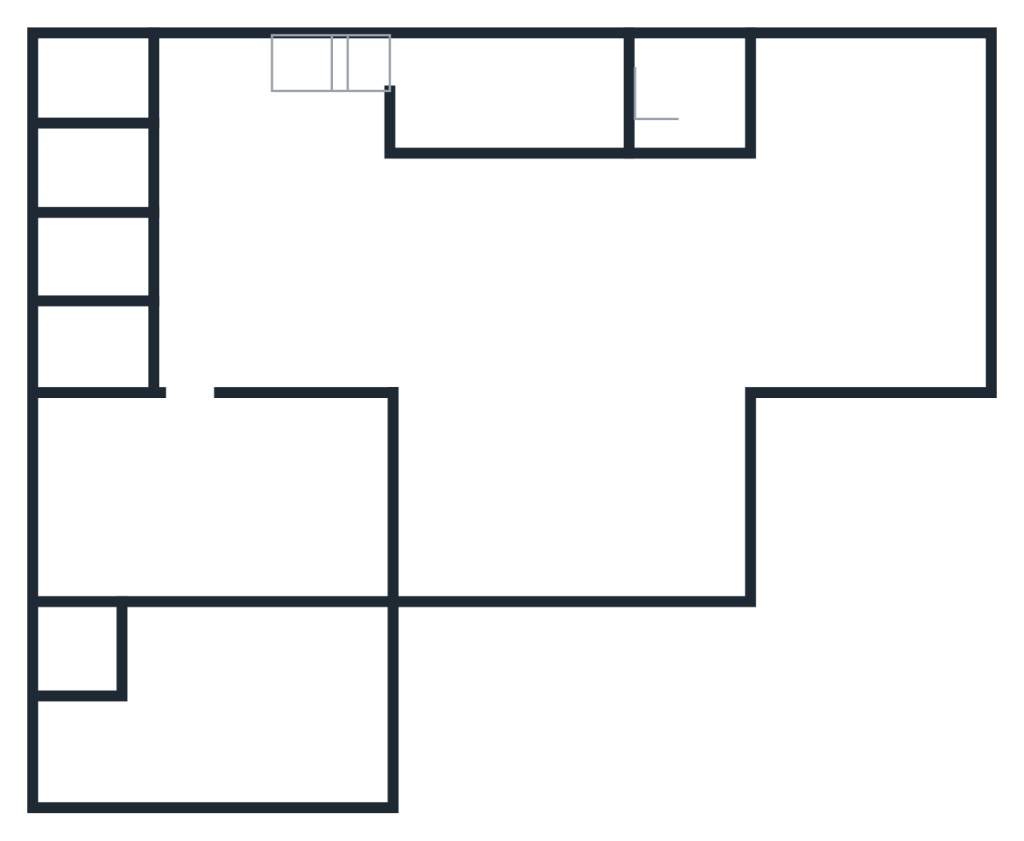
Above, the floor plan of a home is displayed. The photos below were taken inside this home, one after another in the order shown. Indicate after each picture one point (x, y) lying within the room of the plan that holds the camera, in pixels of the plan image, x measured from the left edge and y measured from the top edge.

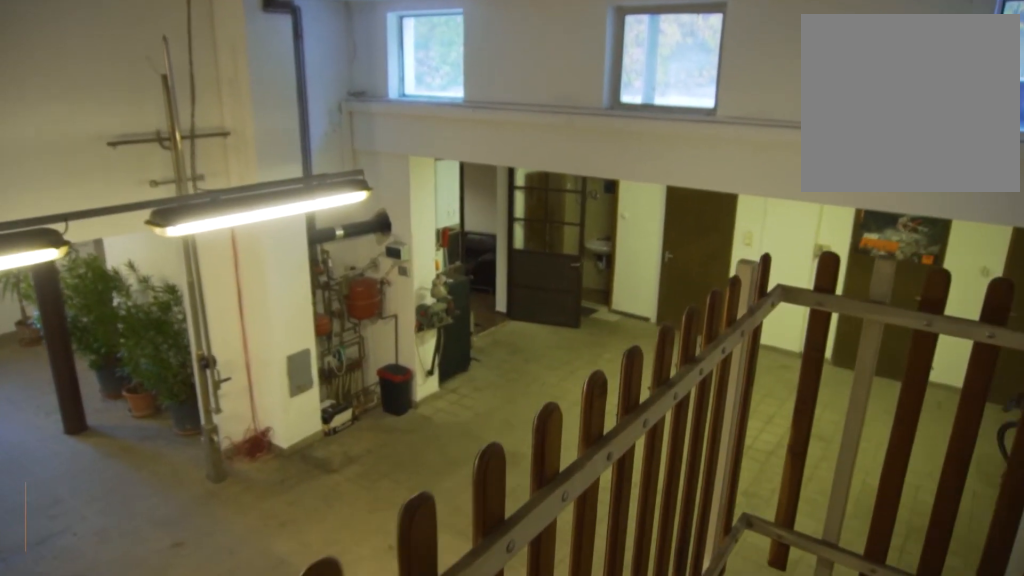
(520, 90)
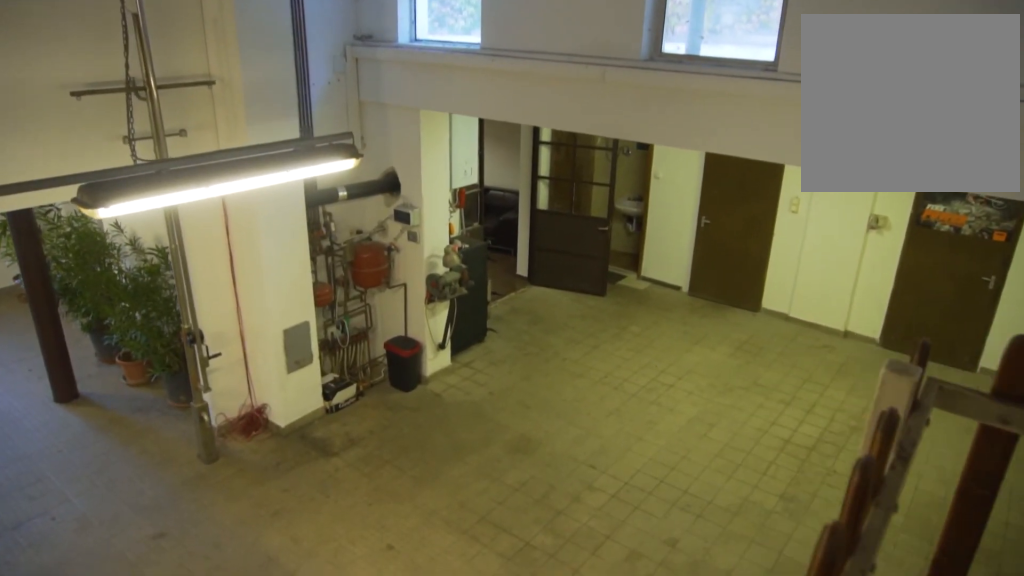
(520, 90)
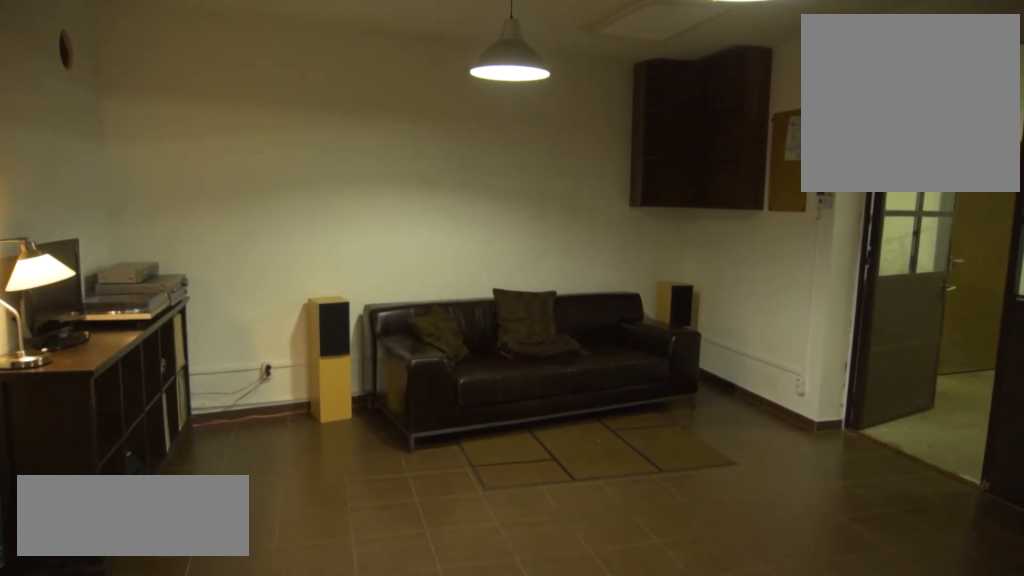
(222, 479)
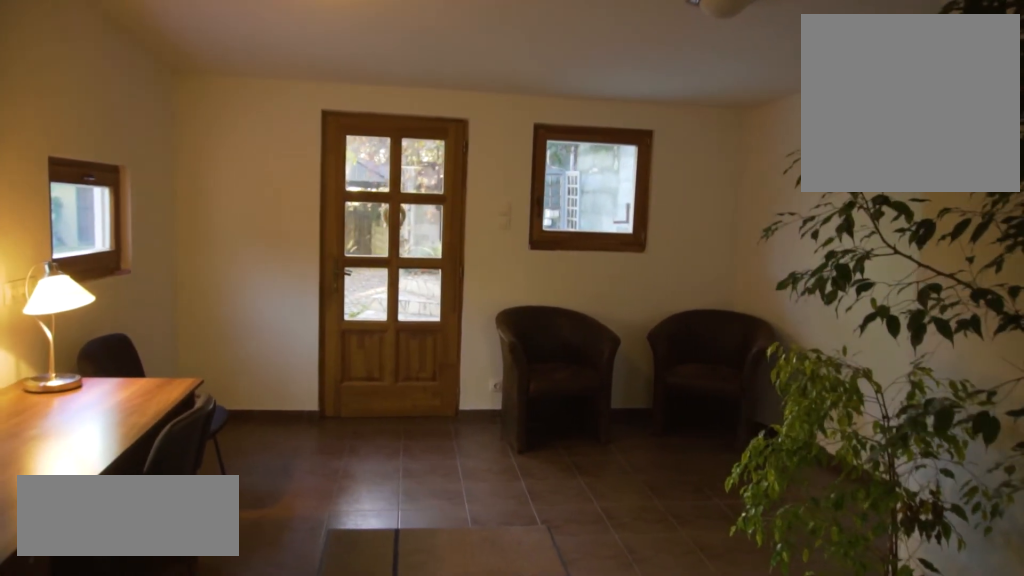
(216, 709)
